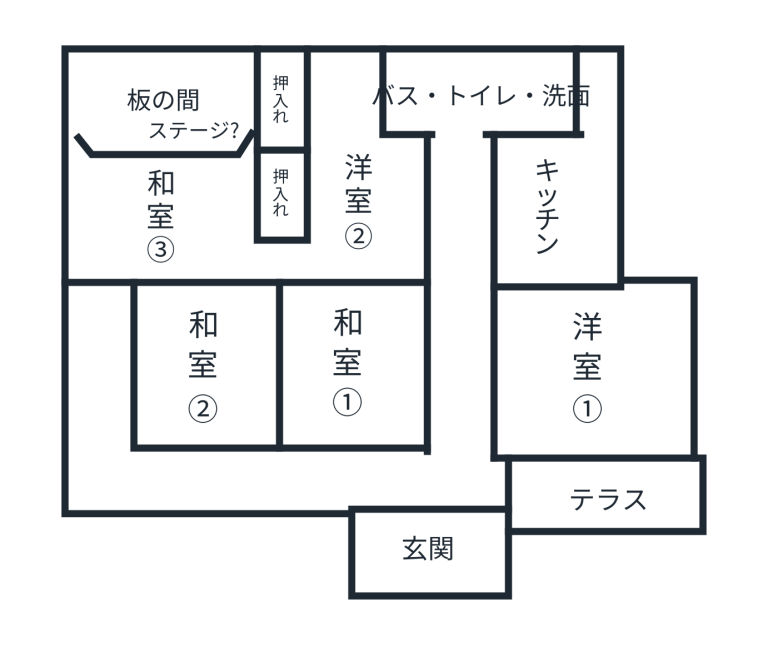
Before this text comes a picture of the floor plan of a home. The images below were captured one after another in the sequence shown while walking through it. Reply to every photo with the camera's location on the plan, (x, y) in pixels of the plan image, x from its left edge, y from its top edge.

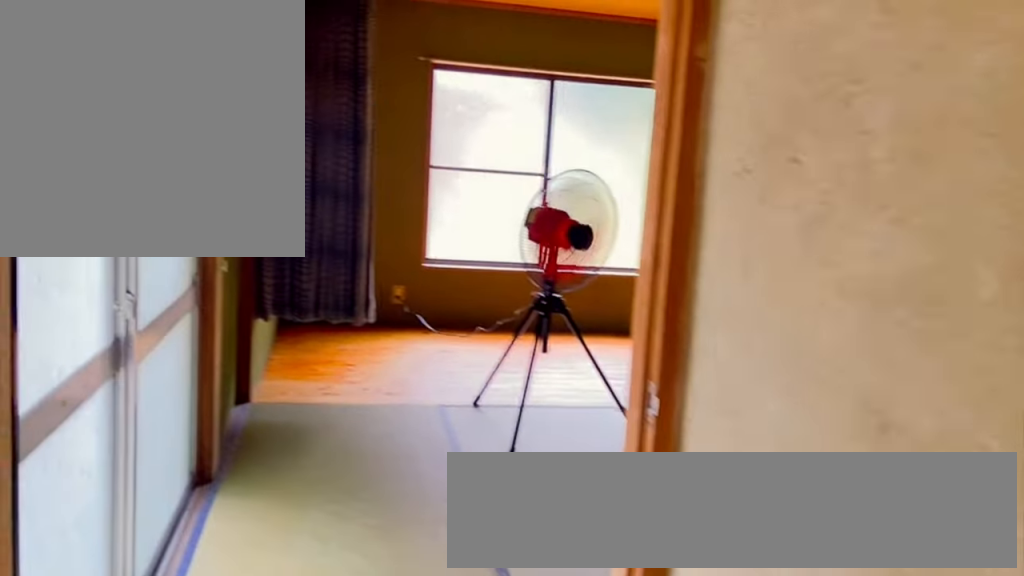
(111, 241)
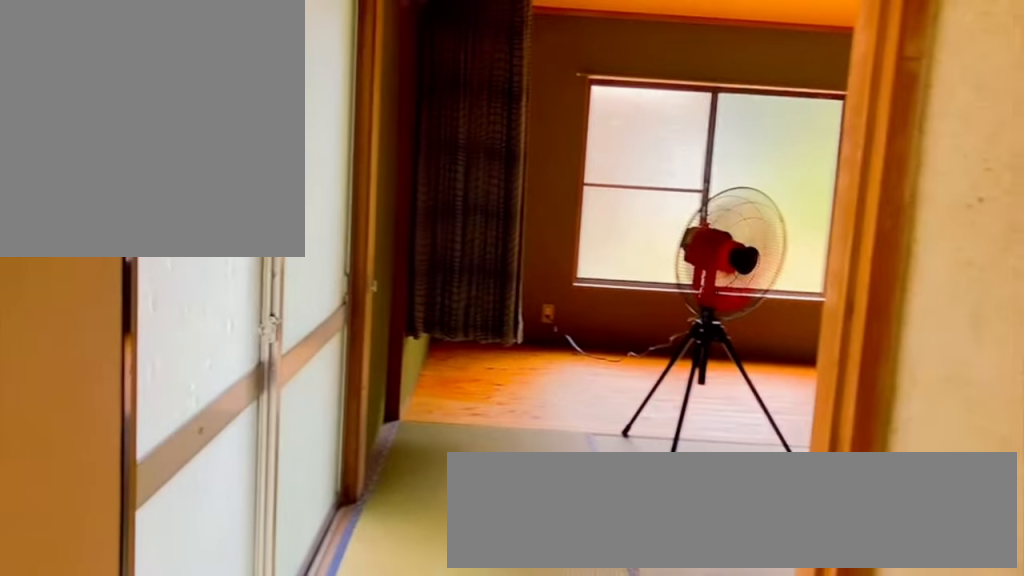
(113, 240)
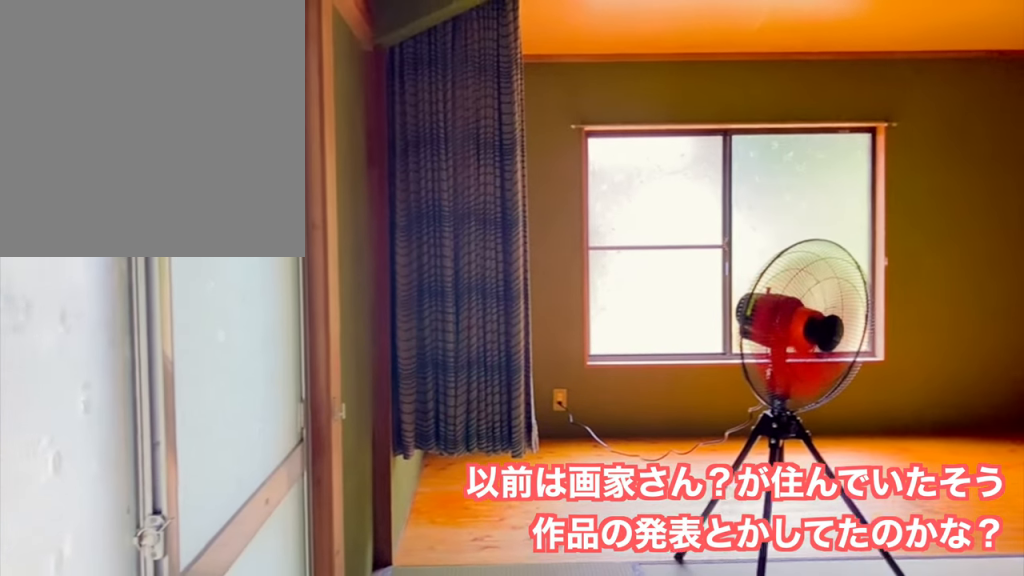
(161, 237)
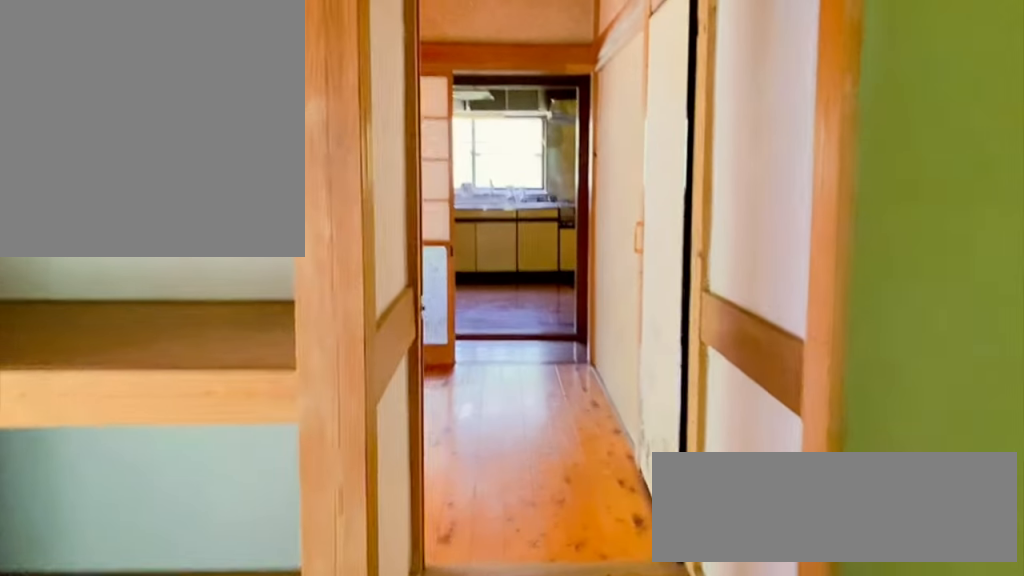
(281, 258)
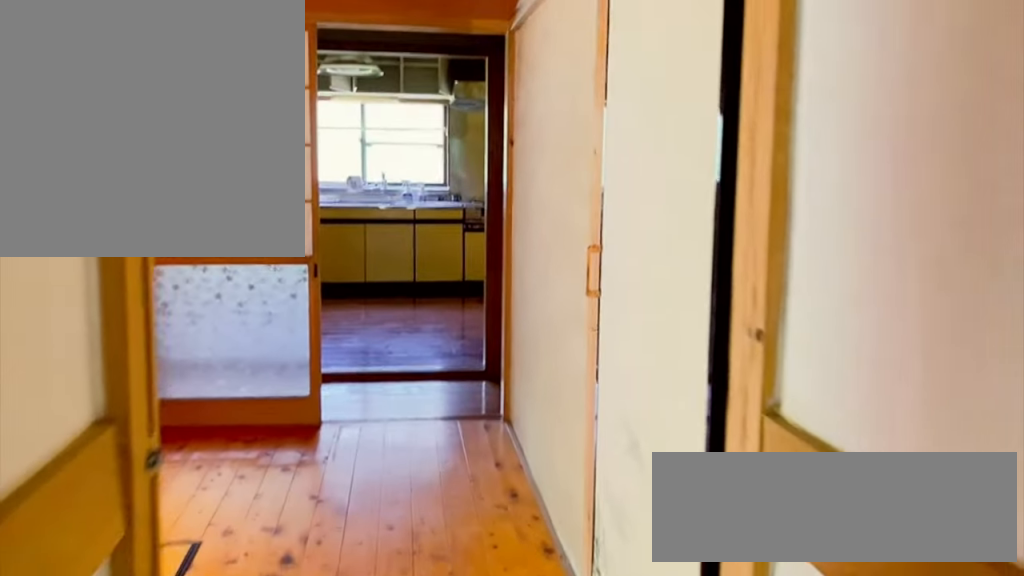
(313, 257)
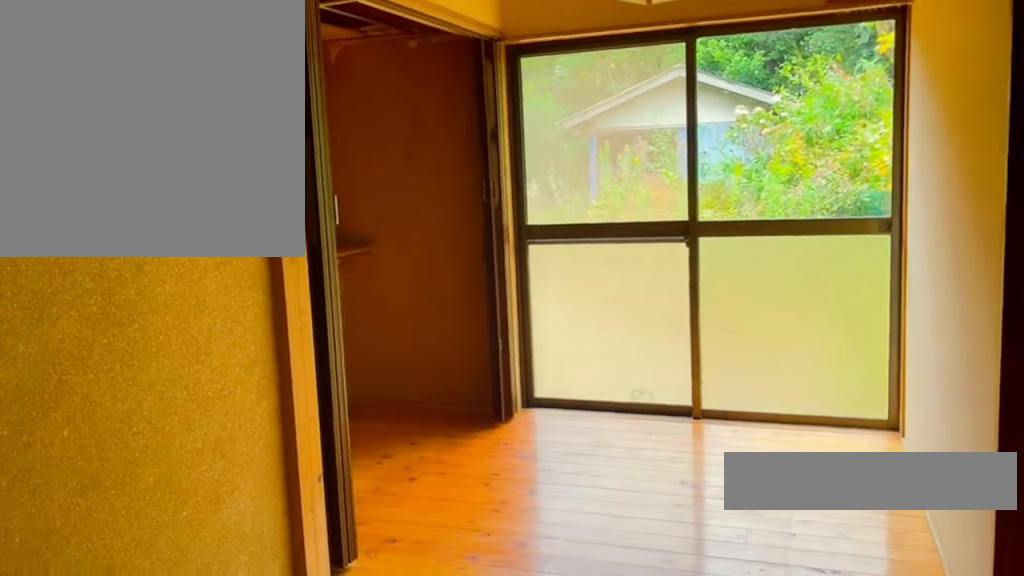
(396, 238)
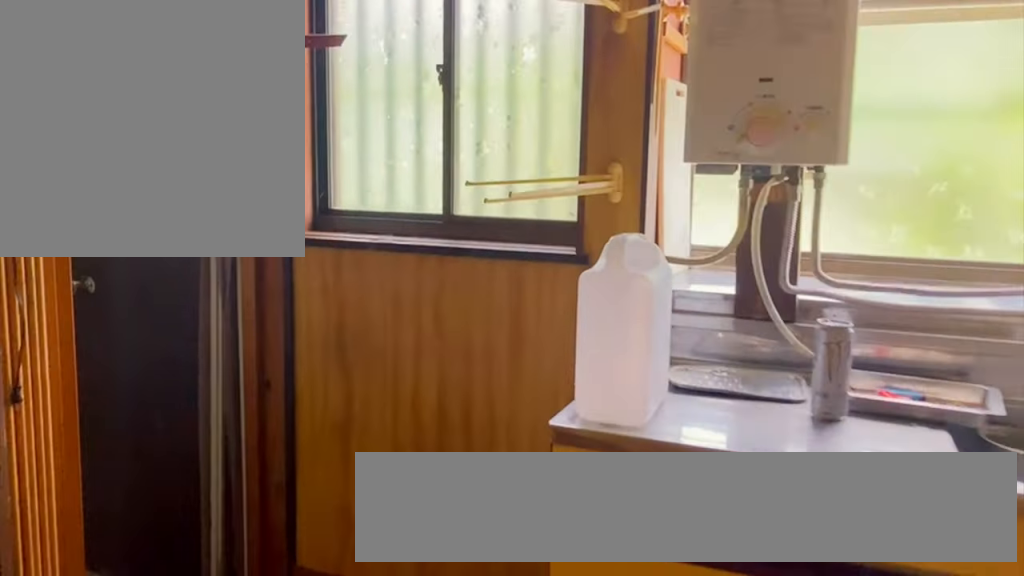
(550, 212)
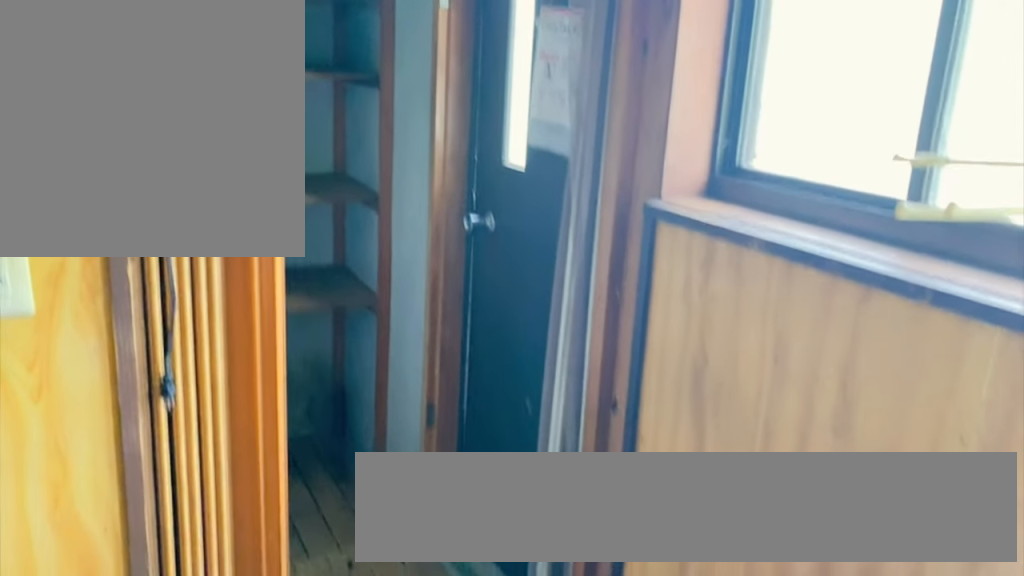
(530, 202)
